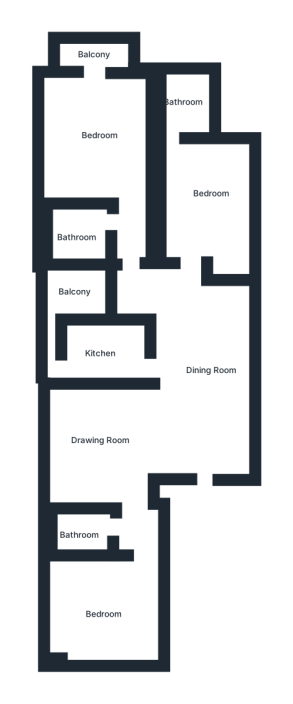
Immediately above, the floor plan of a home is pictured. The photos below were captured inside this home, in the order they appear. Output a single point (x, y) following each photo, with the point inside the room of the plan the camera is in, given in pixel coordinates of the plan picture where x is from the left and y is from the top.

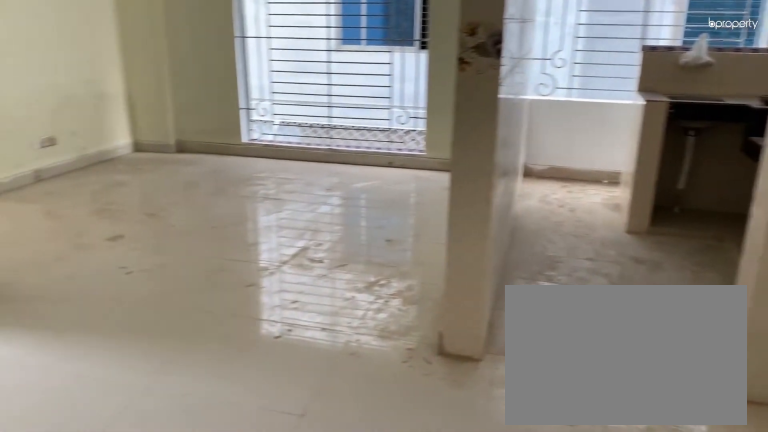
(201, 361)
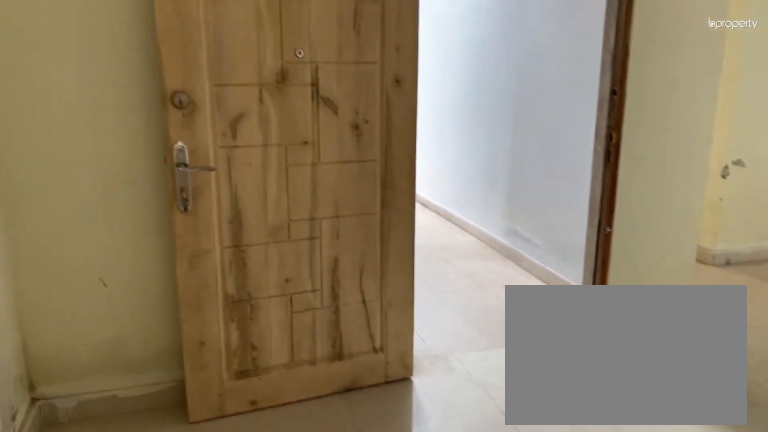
(201, 361)
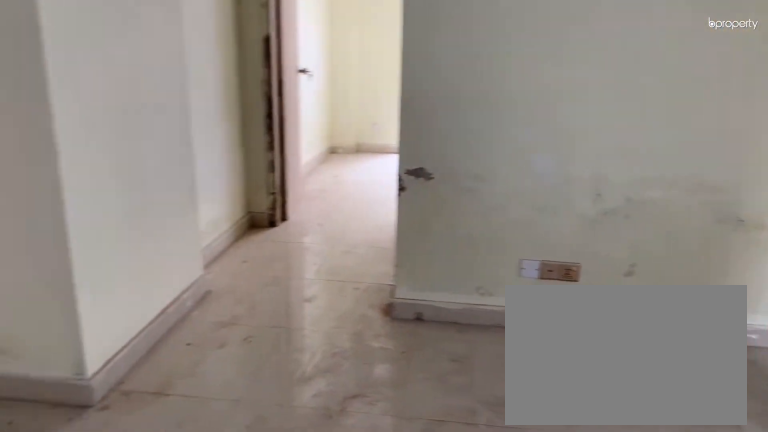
(94, 435)
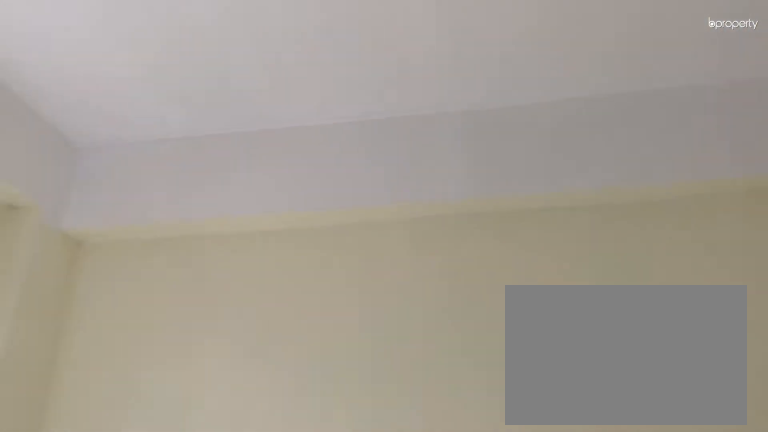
(102, 611)
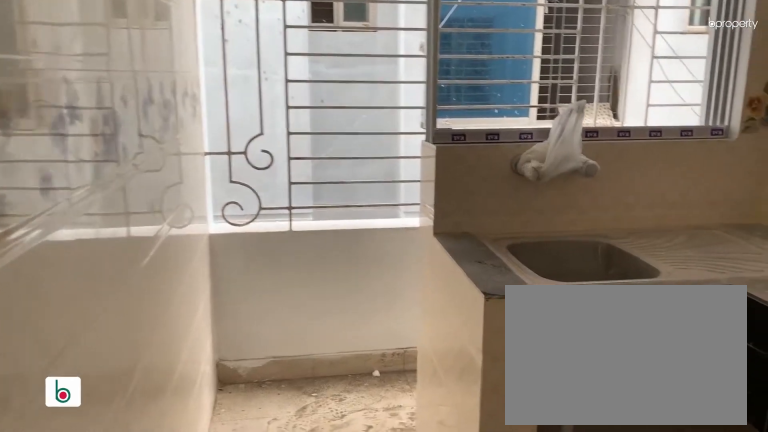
(104, 349)
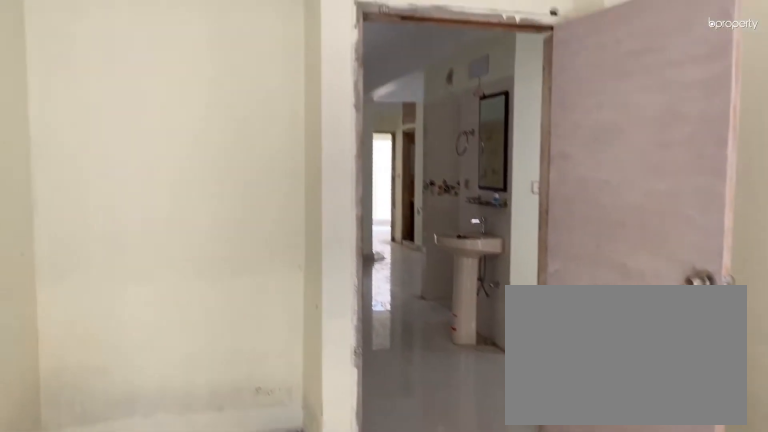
(200, 201)
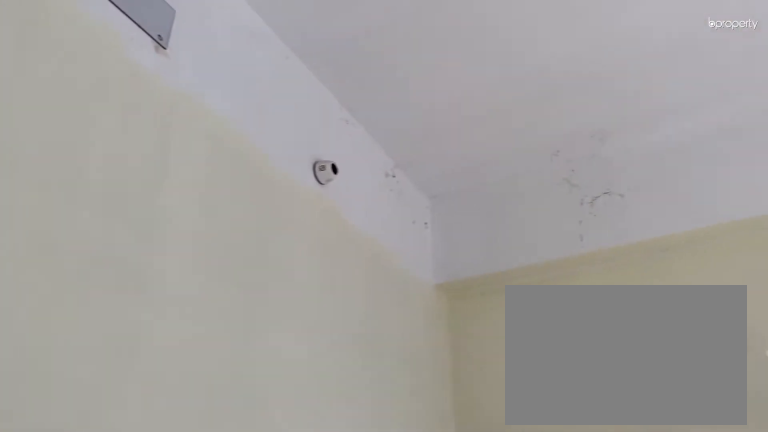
(92, 127)
